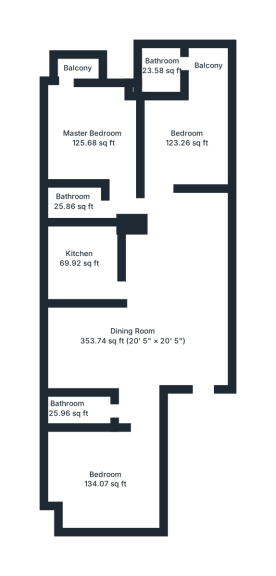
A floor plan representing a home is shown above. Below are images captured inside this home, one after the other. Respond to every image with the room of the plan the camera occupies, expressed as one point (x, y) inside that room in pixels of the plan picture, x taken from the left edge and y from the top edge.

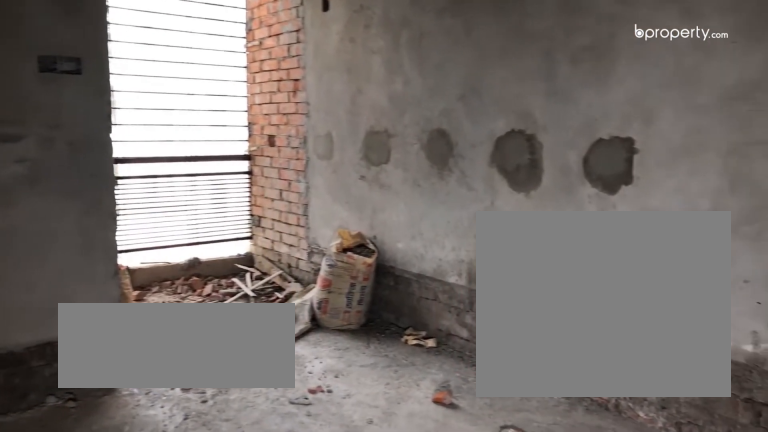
(186, 138)
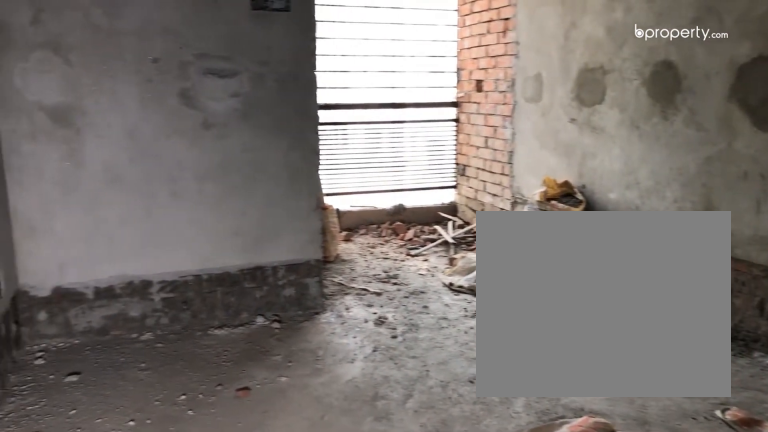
(186, 138)
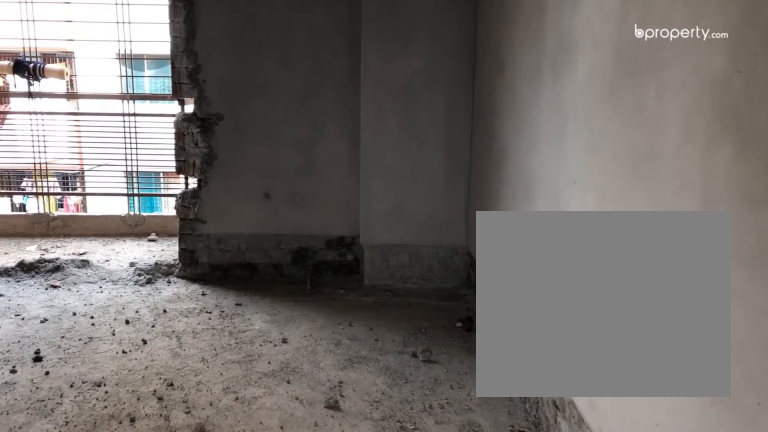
(91, 141)
